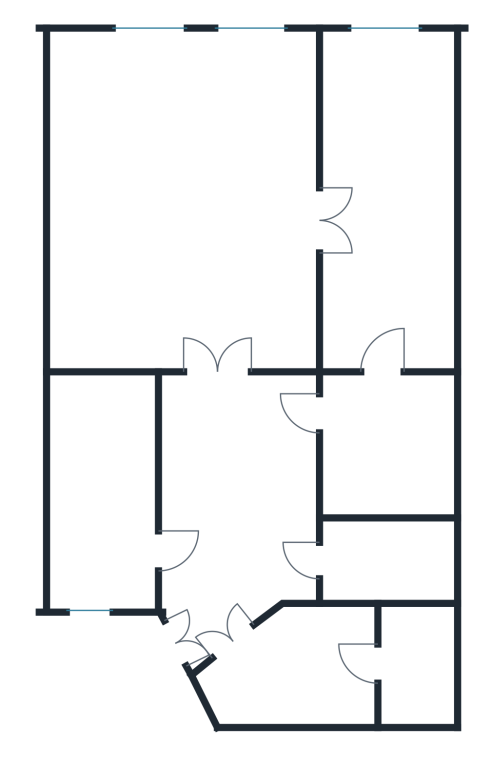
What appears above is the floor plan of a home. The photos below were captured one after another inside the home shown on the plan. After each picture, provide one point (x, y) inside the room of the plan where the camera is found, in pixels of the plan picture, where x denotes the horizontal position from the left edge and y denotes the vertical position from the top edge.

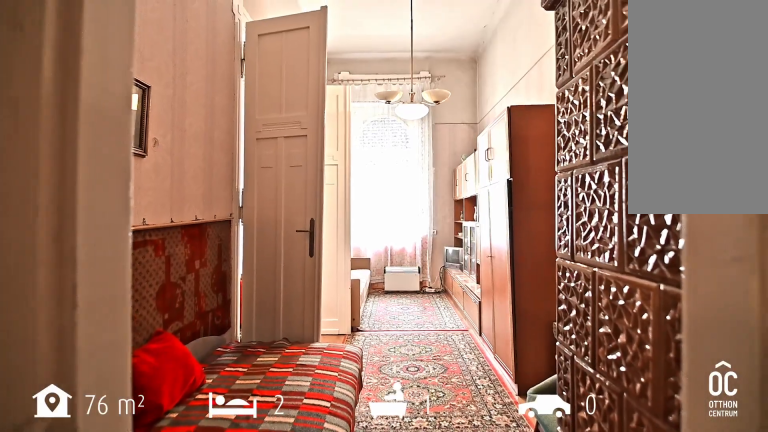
(384, 444)
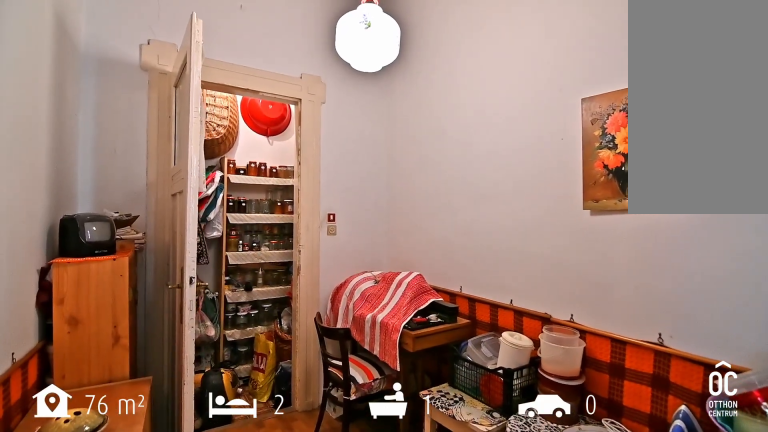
(294, 664)
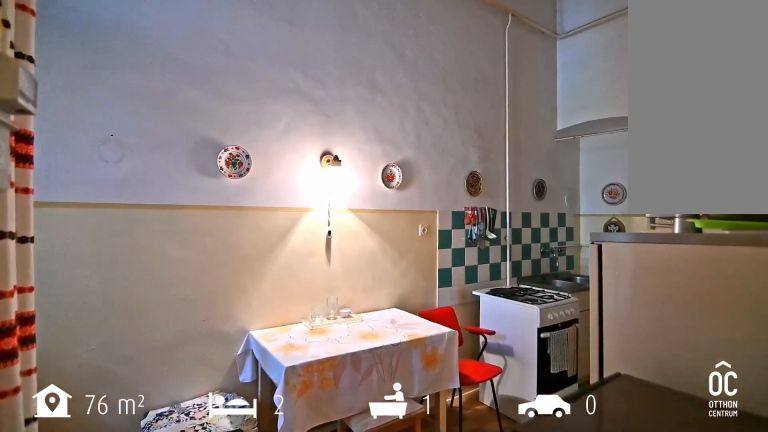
(102, 497)
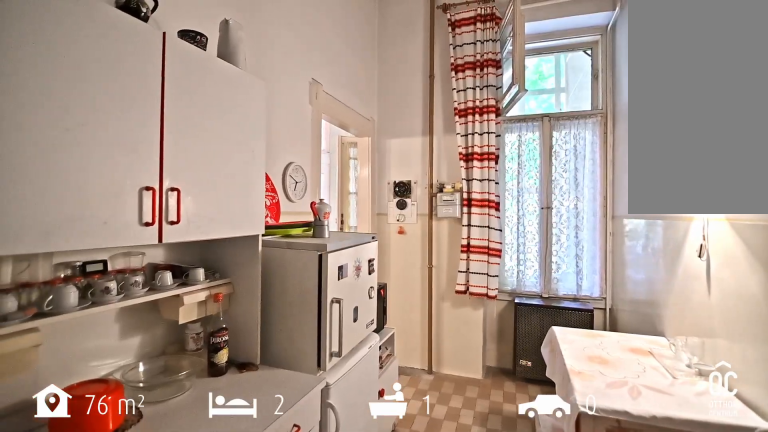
(102, 497)
